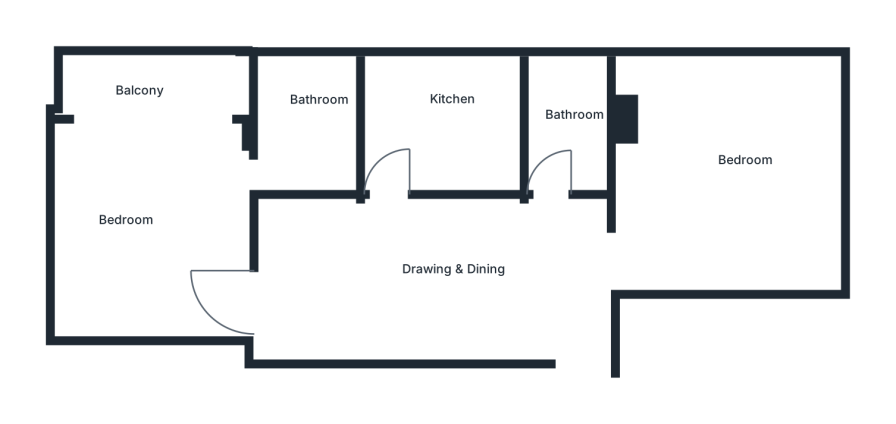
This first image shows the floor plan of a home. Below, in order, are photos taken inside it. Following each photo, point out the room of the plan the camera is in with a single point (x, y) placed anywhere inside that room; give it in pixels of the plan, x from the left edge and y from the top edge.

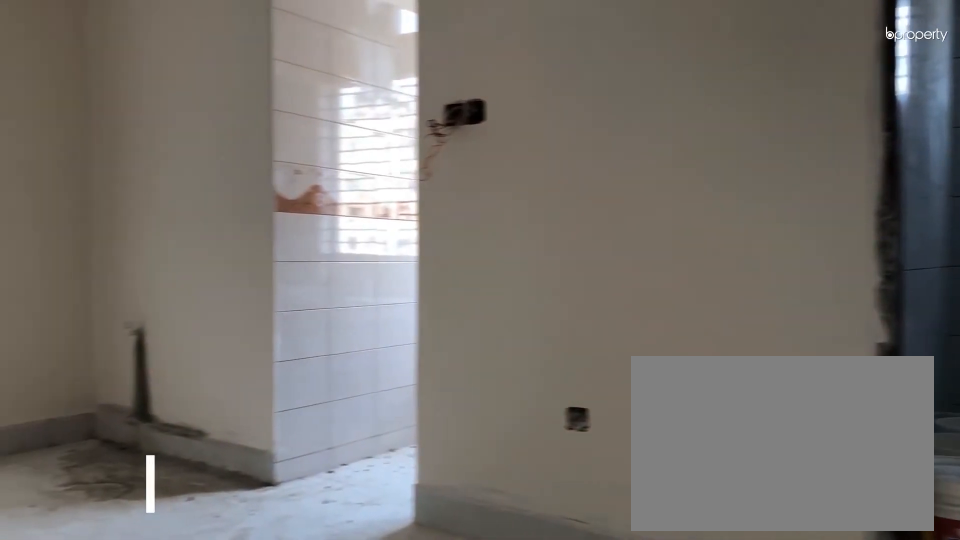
(477, 278)
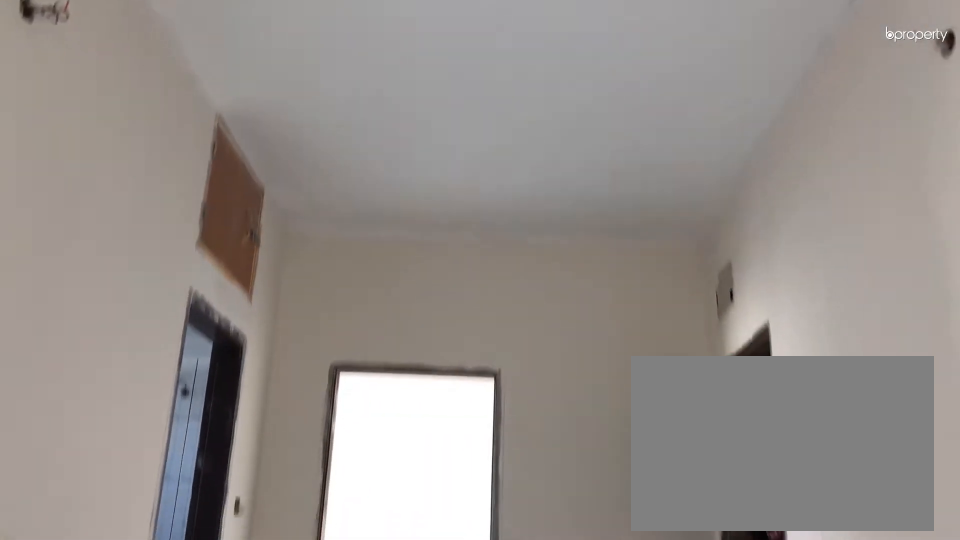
(477, 278)
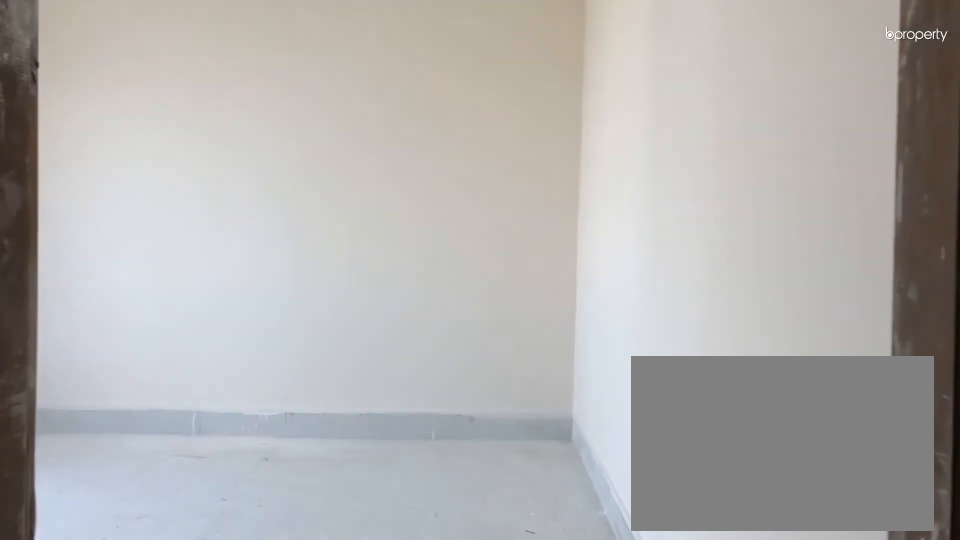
(673, 235)
